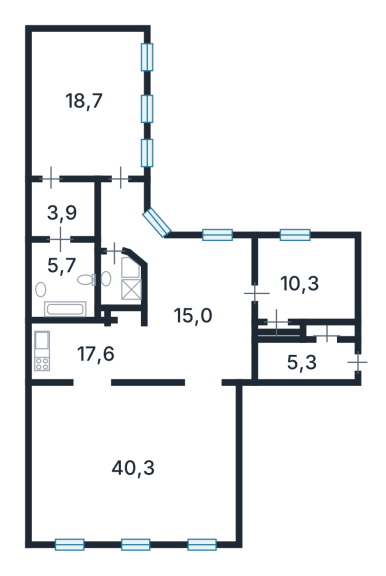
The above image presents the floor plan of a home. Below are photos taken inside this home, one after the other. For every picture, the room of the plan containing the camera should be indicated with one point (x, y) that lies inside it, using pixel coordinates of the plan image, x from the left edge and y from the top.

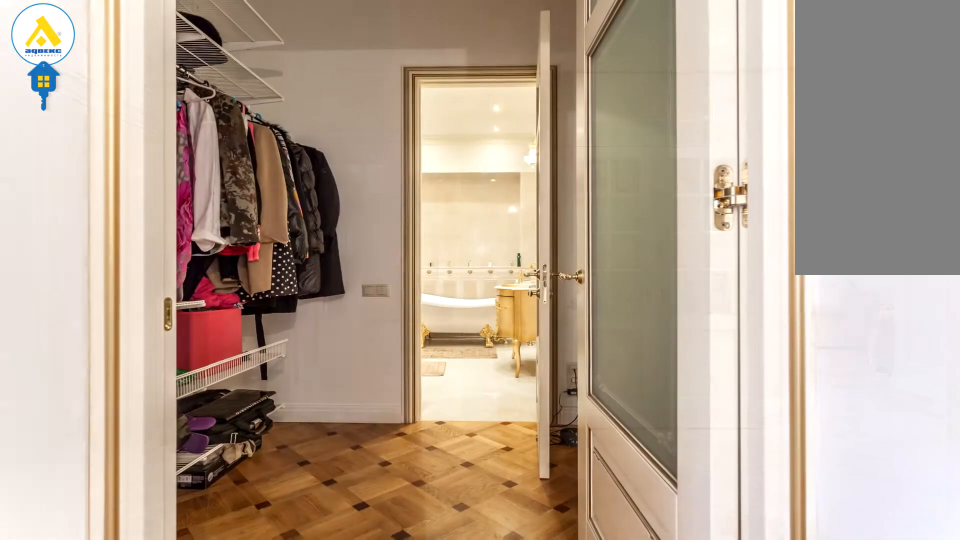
(65, 212)
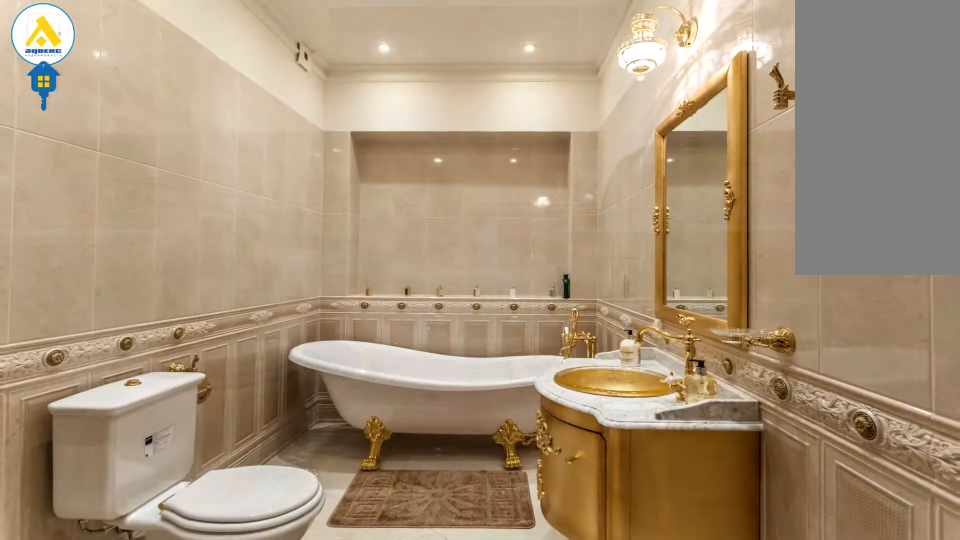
(61, 274)
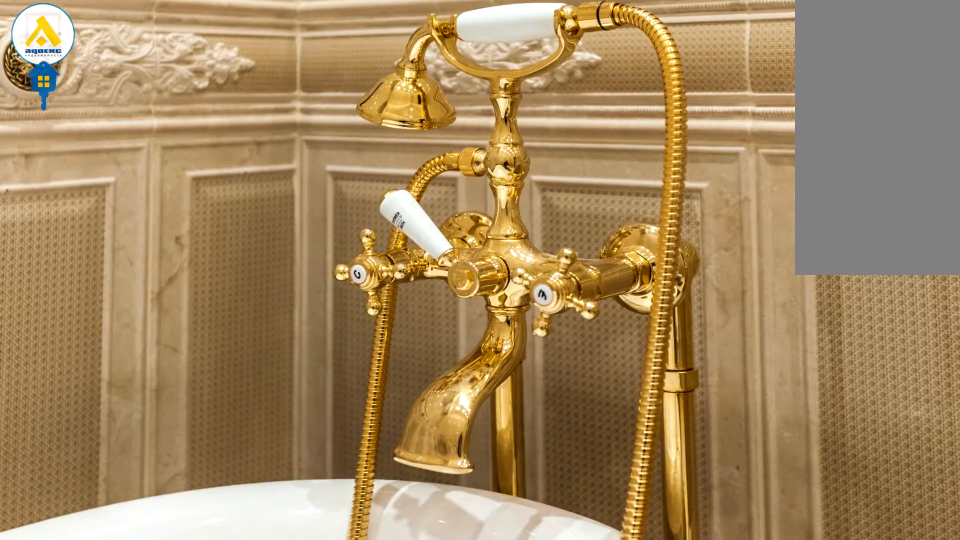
(61, 274)
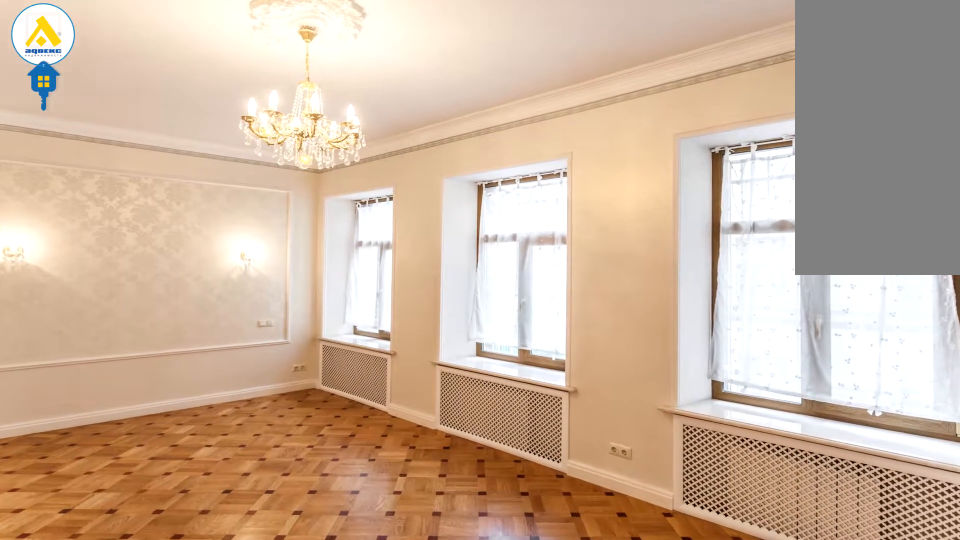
(83, 136)
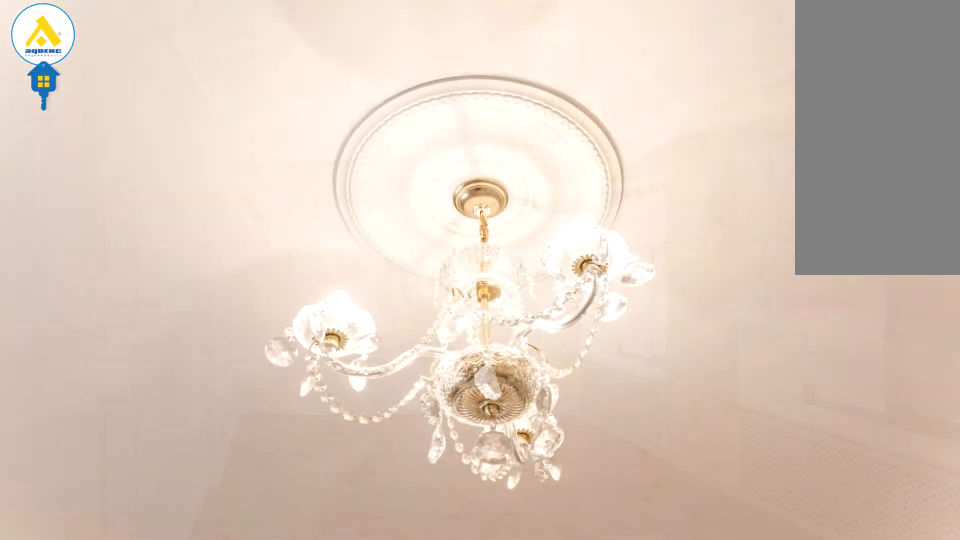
(83, 137)
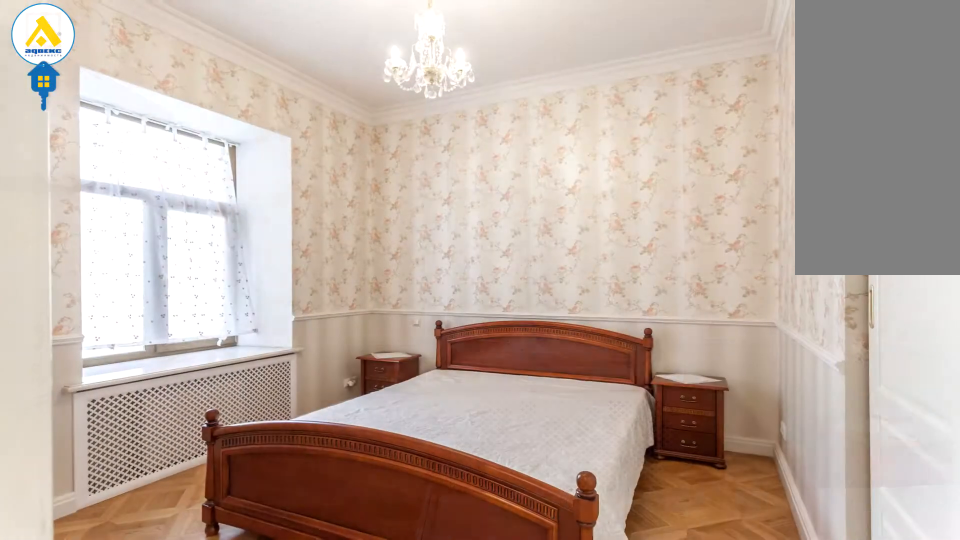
(299, 285)
